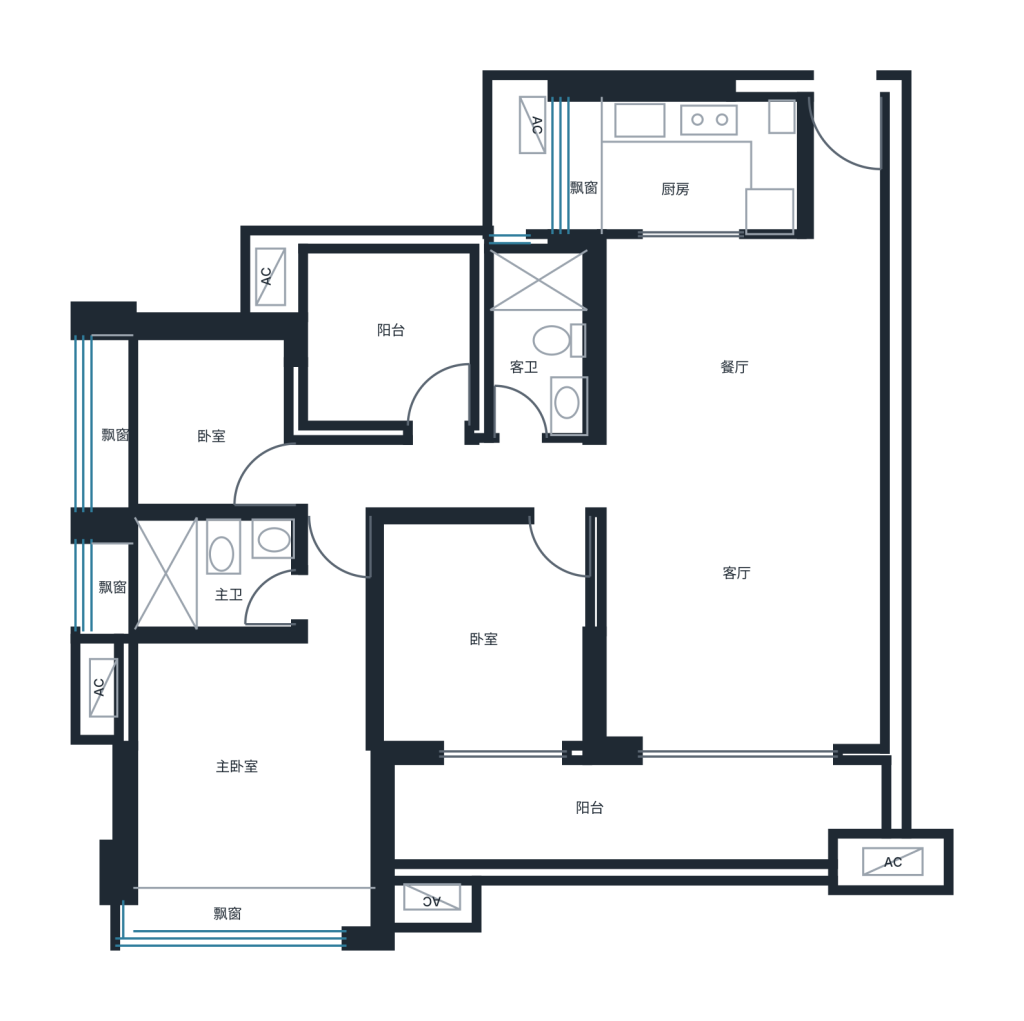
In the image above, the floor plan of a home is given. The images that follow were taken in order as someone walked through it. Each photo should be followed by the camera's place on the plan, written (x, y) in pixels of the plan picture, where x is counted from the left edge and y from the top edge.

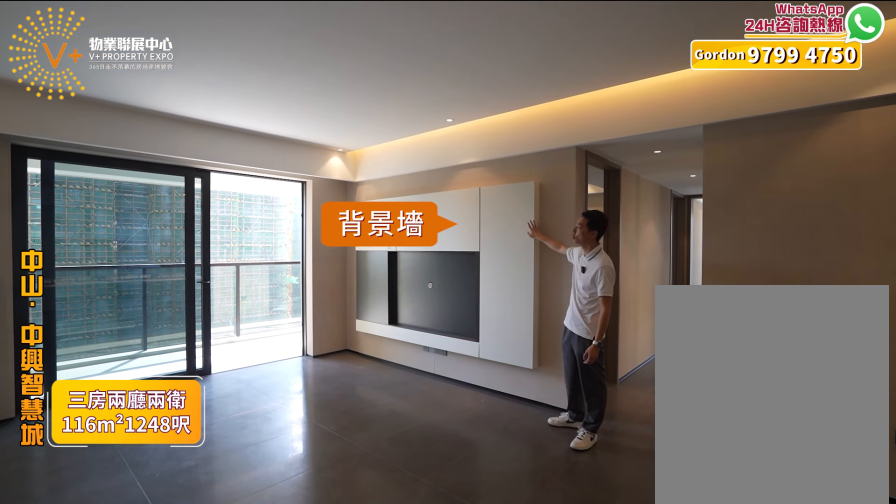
(814, 517)
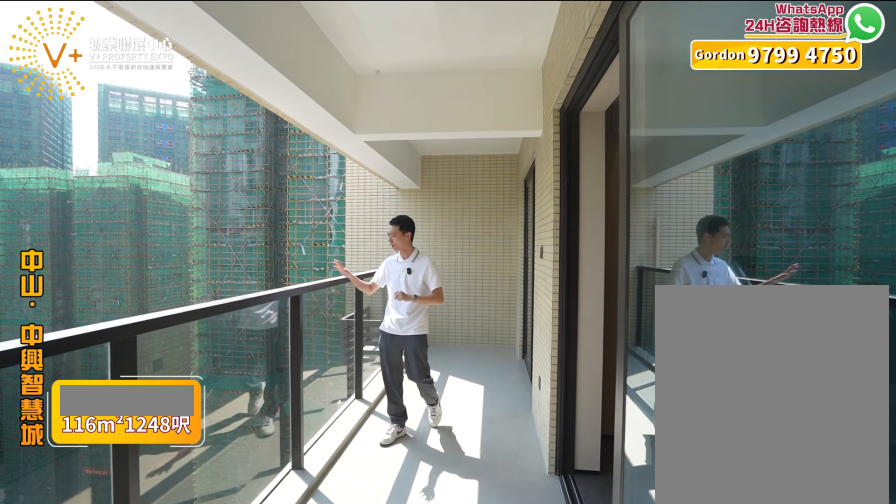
(726, 778)
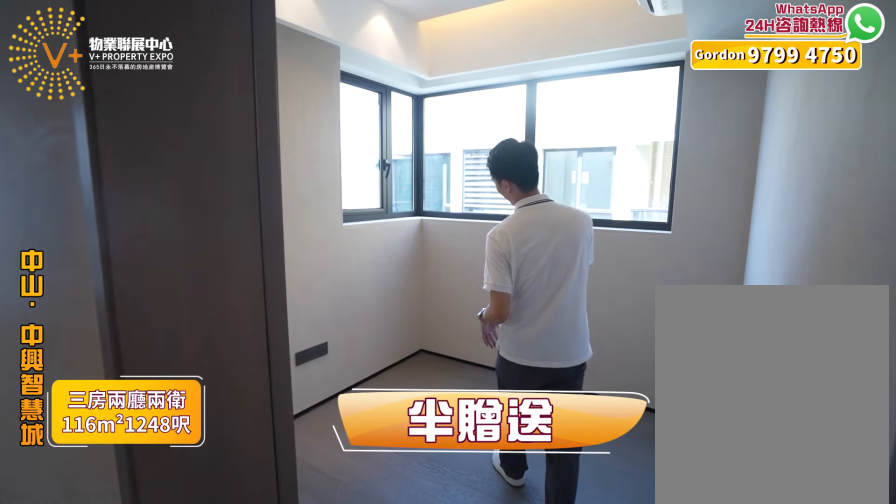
(409, 323)
